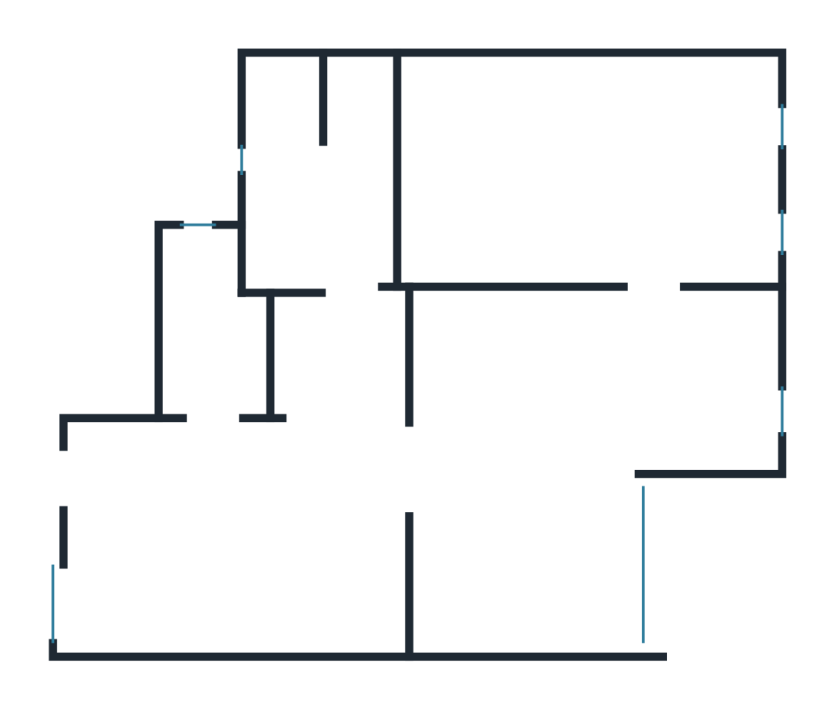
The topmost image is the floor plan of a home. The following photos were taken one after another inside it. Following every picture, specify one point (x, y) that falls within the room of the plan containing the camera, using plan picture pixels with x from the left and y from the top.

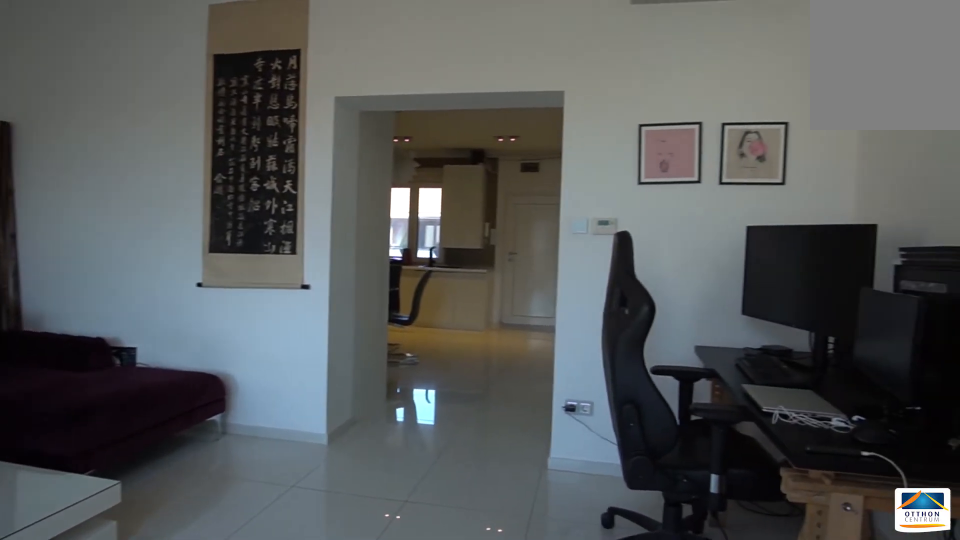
(581, 459)
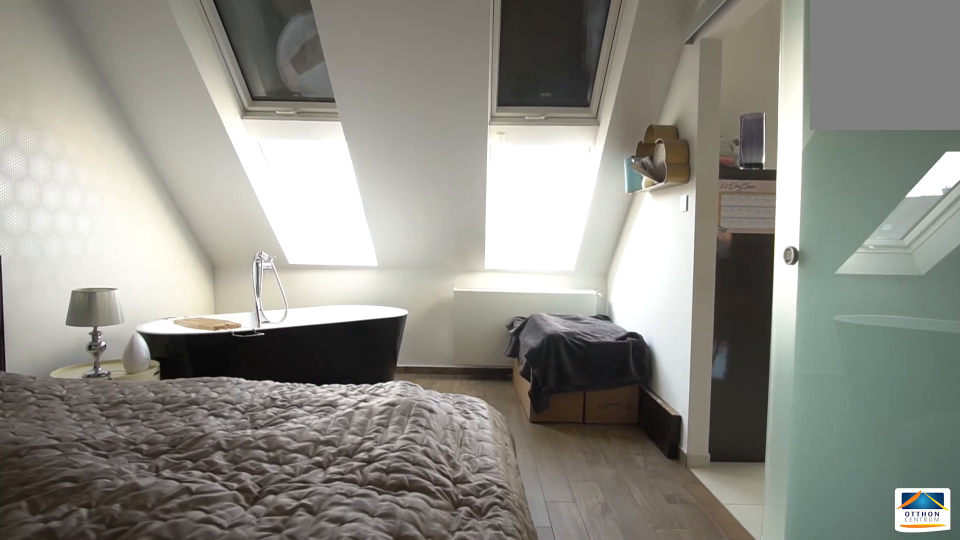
(593, 175)
